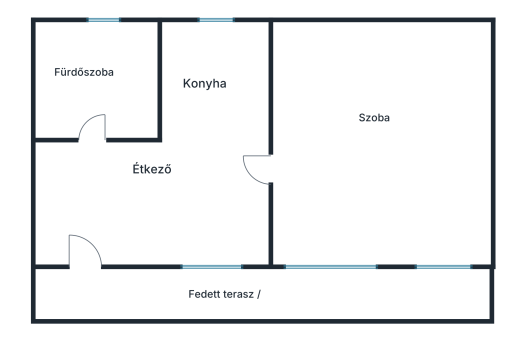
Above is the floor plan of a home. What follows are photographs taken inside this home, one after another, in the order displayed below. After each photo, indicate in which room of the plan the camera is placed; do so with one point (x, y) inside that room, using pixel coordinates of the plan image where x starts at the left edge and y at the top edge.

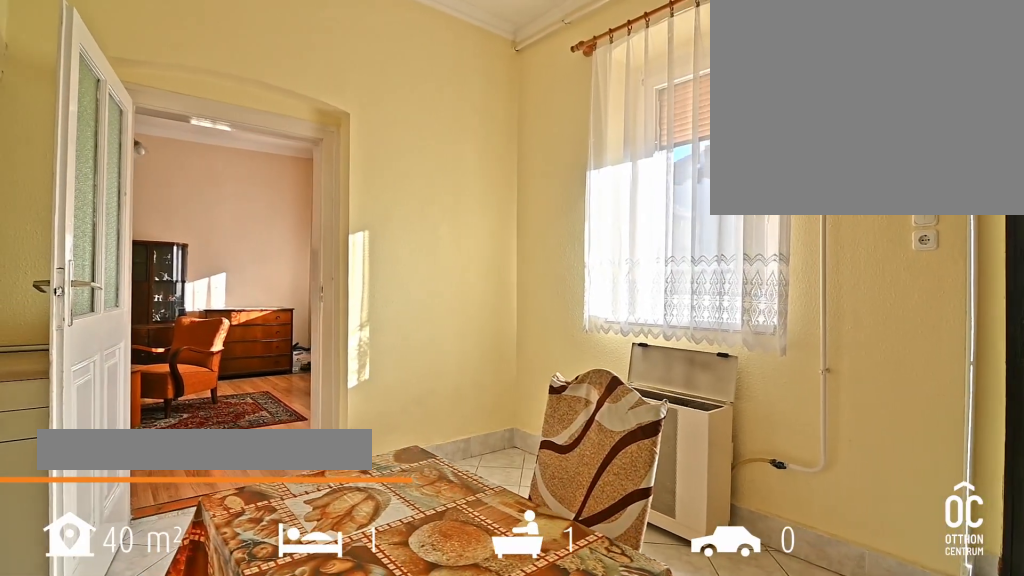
(169, 196)
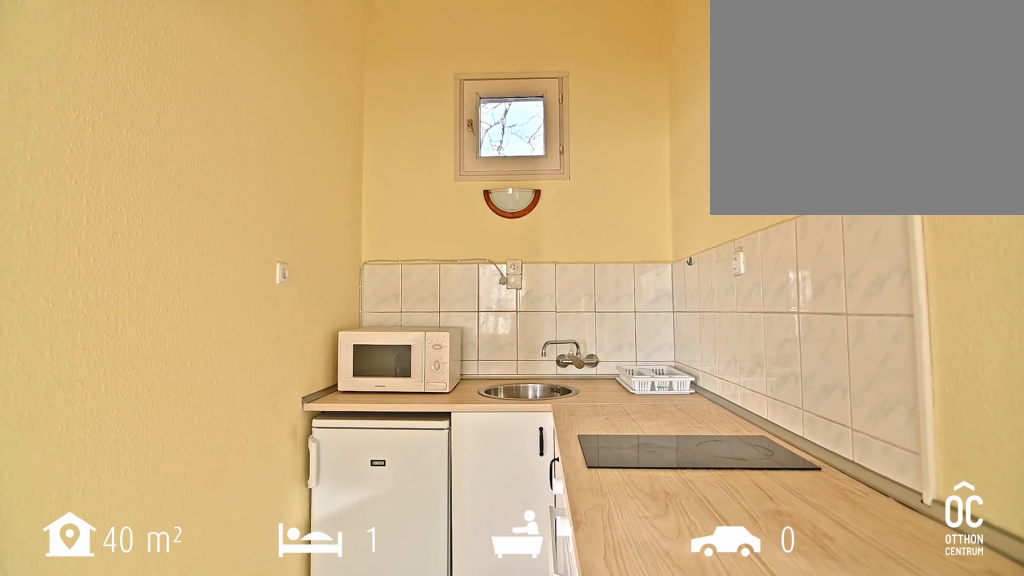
(169, 196)
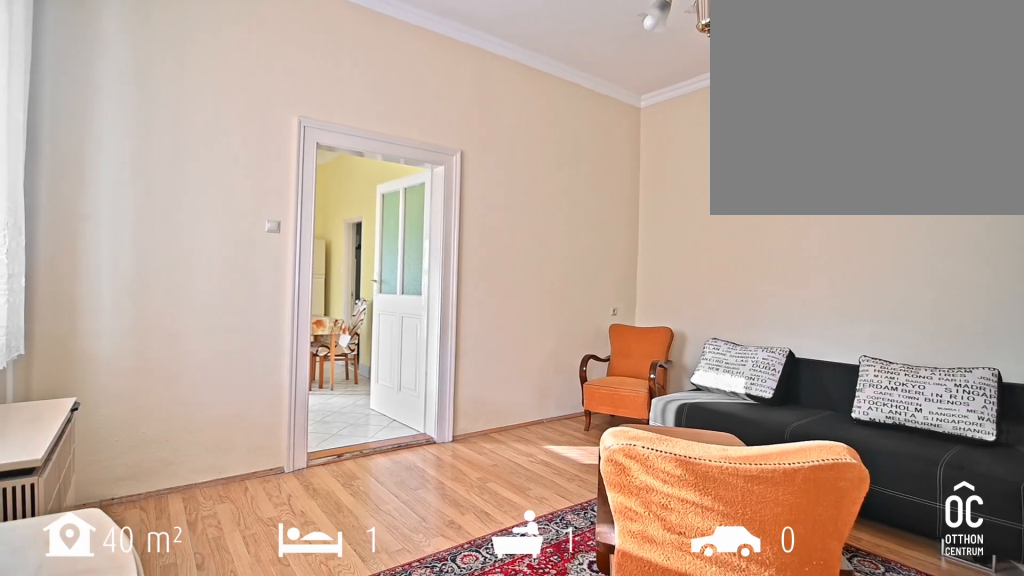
(380, 158)
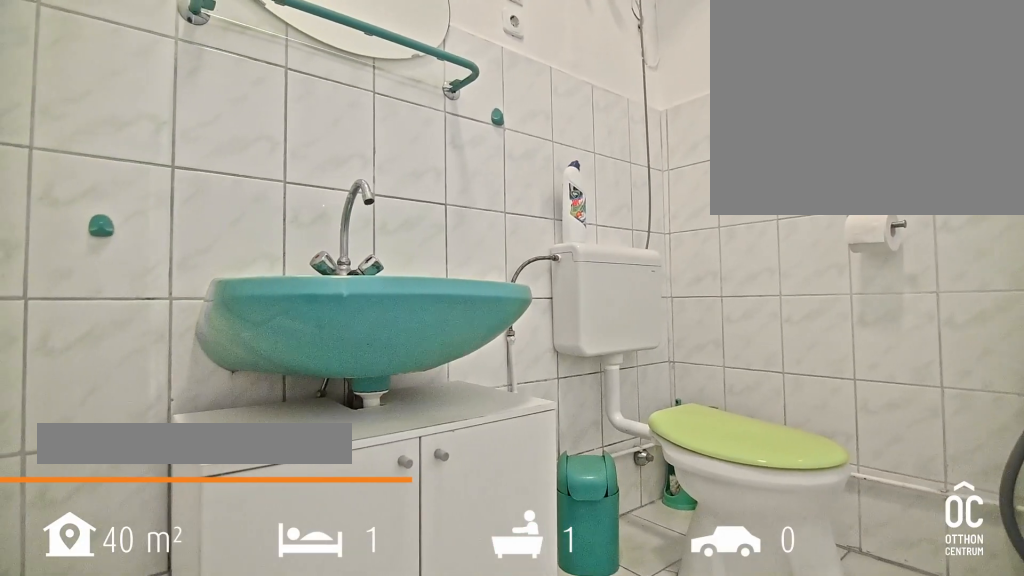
(93, 88)
